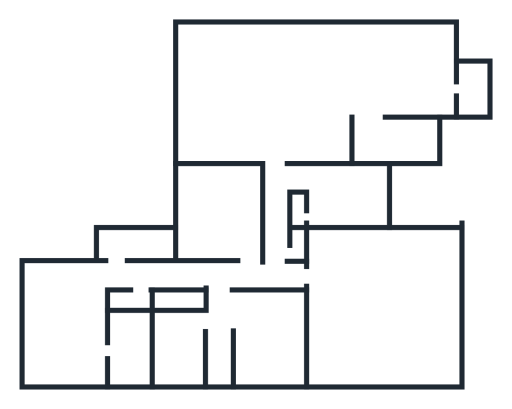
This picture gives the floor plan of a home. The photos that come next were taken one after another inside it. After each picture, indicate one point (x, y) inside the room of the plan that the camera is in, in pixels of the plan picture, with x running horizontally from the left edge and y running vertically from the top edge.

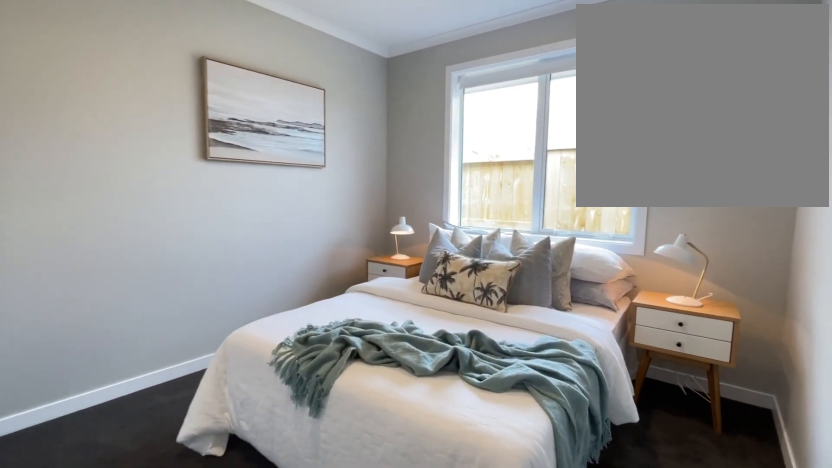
(269, 339)
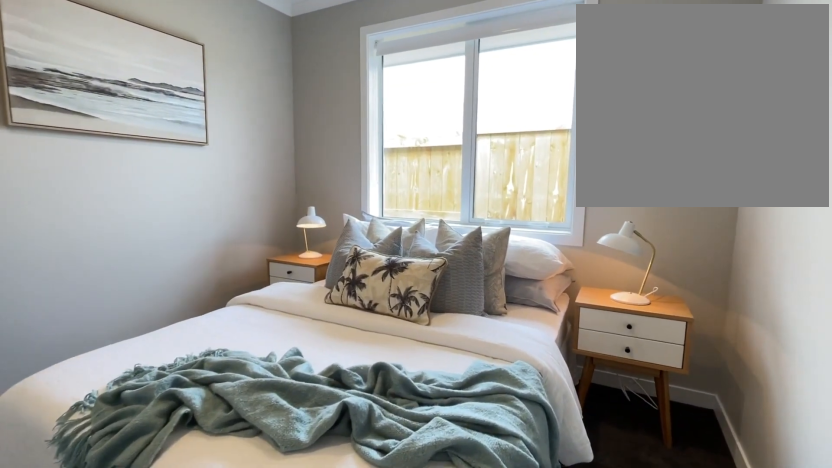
(269, 339)
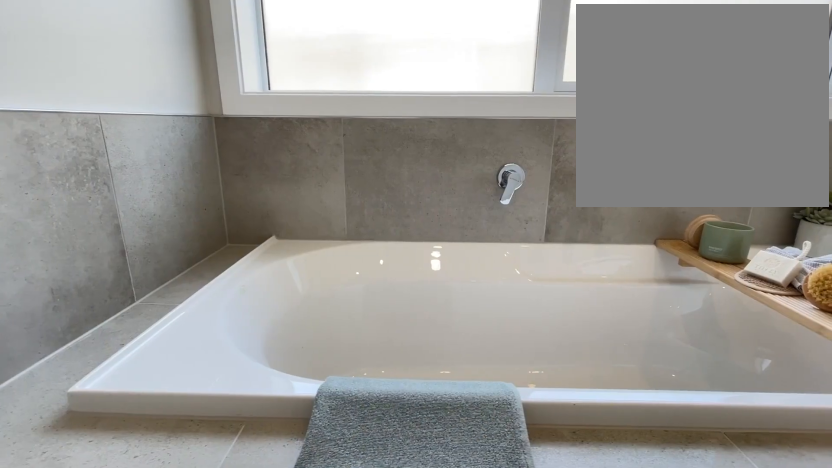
(178, 348)
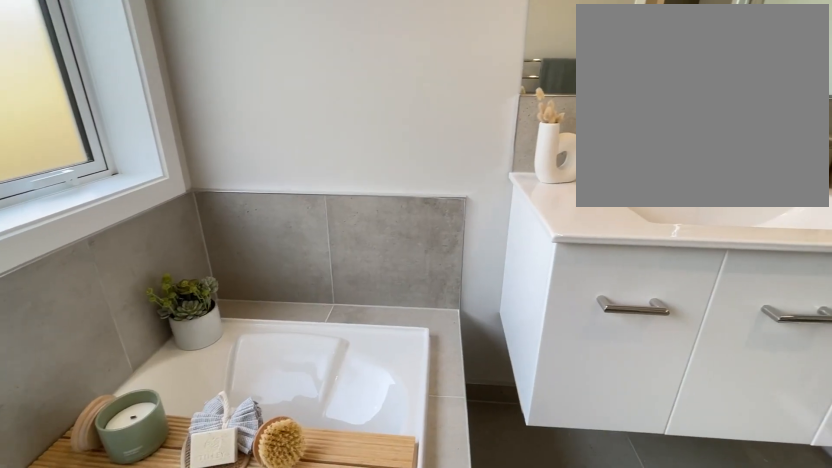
(178, 348)
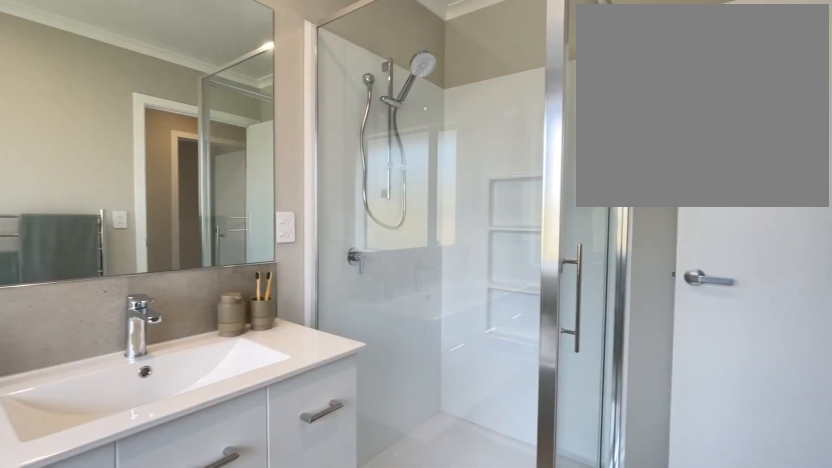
(178, 348)
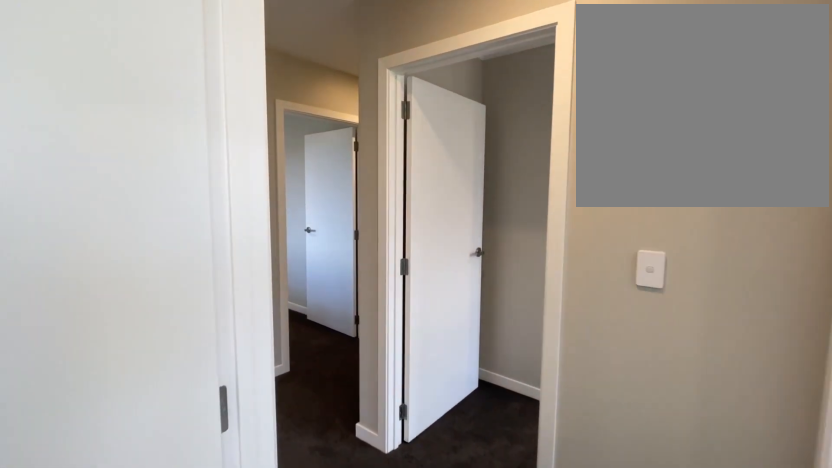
(182, 274)
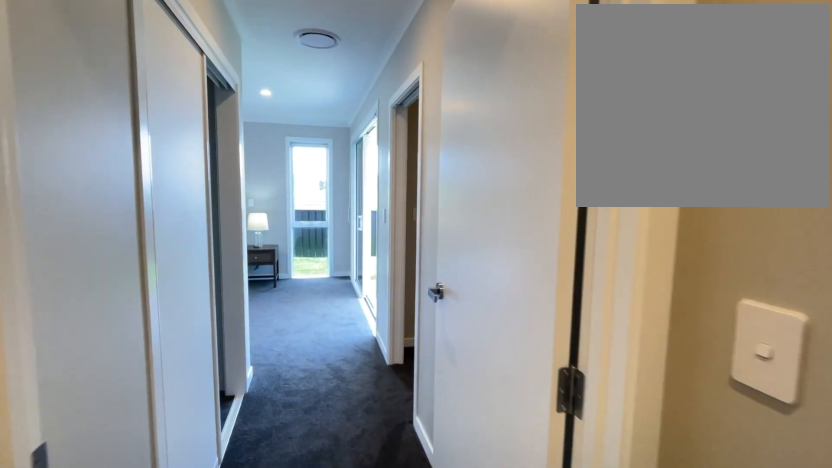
(182, 274)
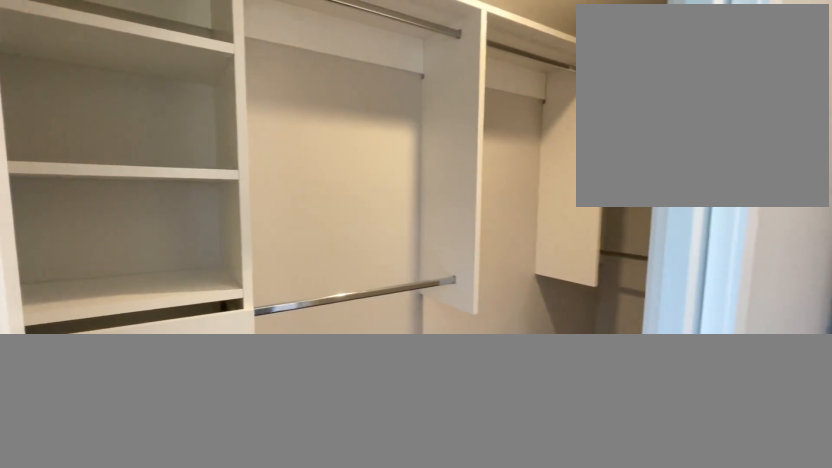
(133, 243)
